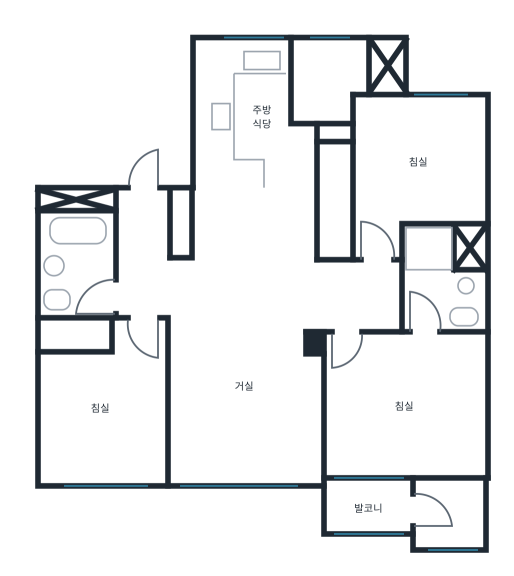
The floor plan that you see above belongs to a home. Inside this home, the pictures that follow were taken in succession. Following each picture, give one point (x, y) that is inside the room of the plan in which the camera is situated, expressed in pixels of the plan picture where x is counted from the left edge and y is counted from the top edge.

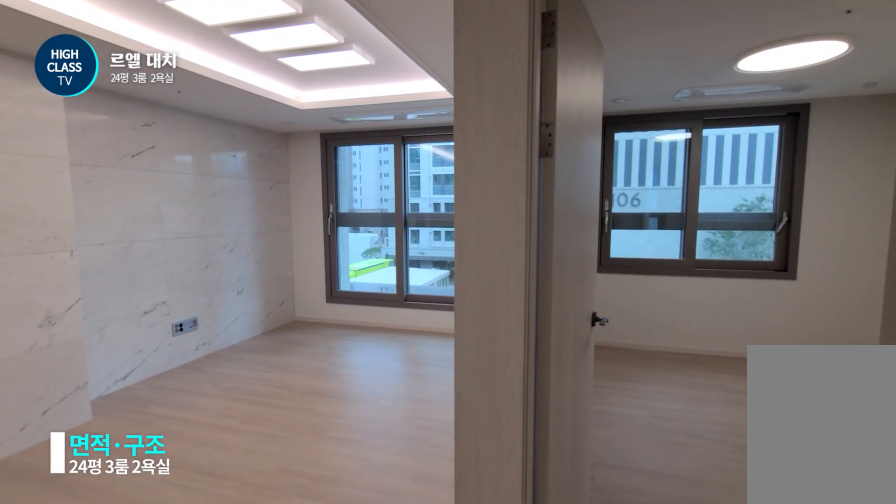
(157, 289)
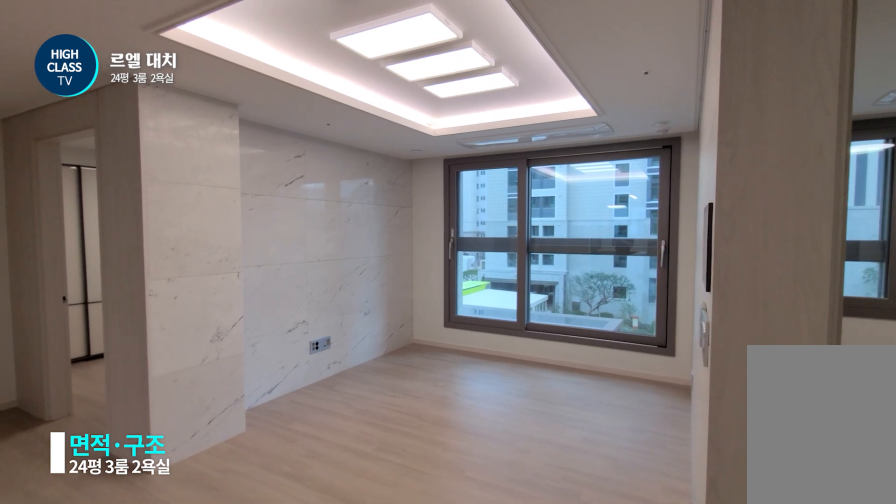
(157, 289)
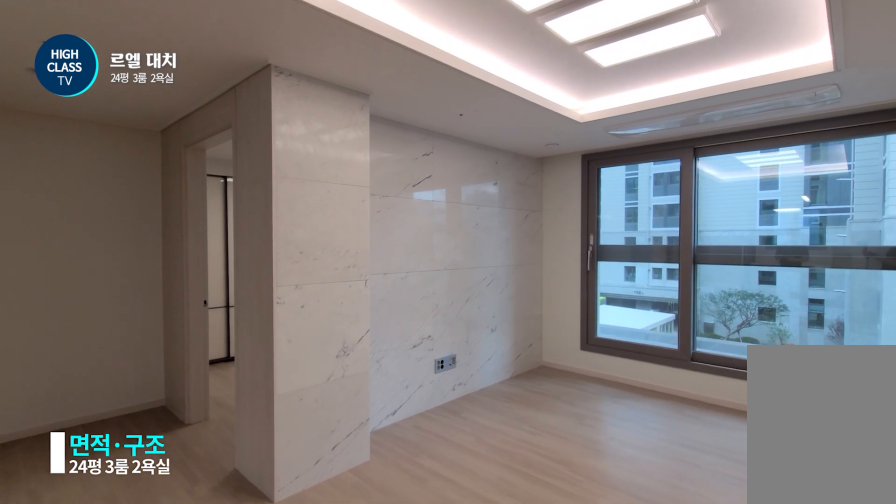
(244, 371)
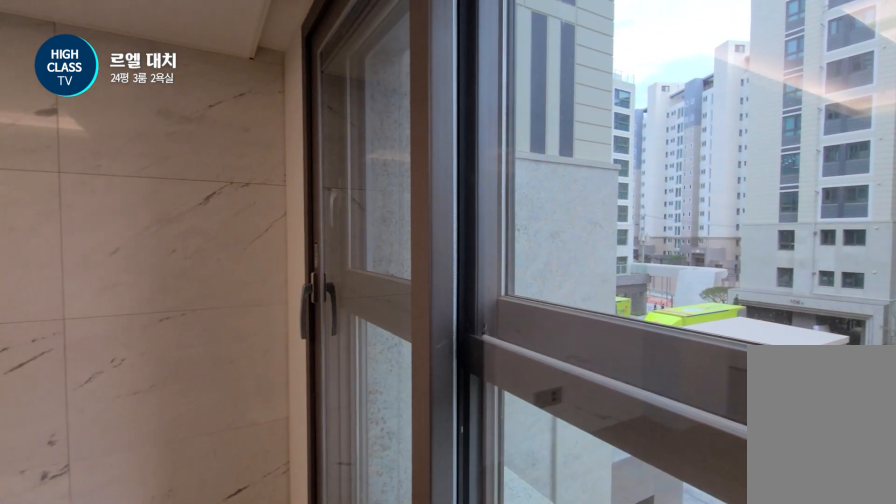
(244, 371)
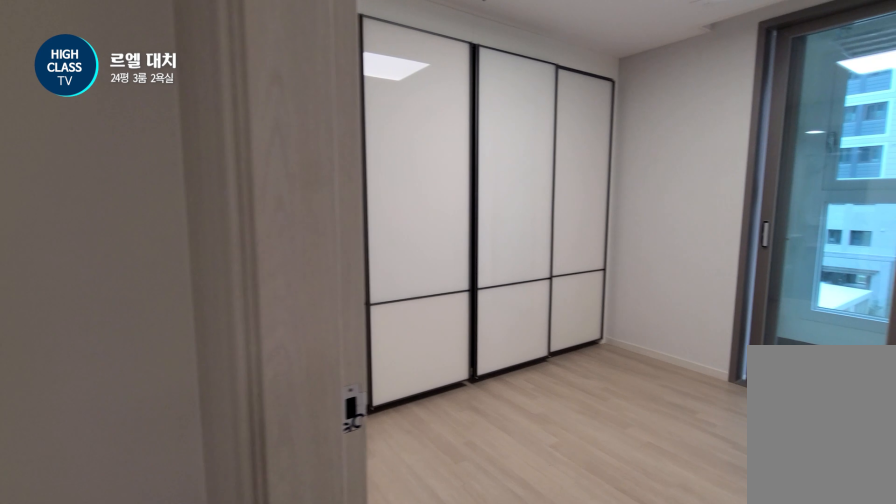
(362, 297)
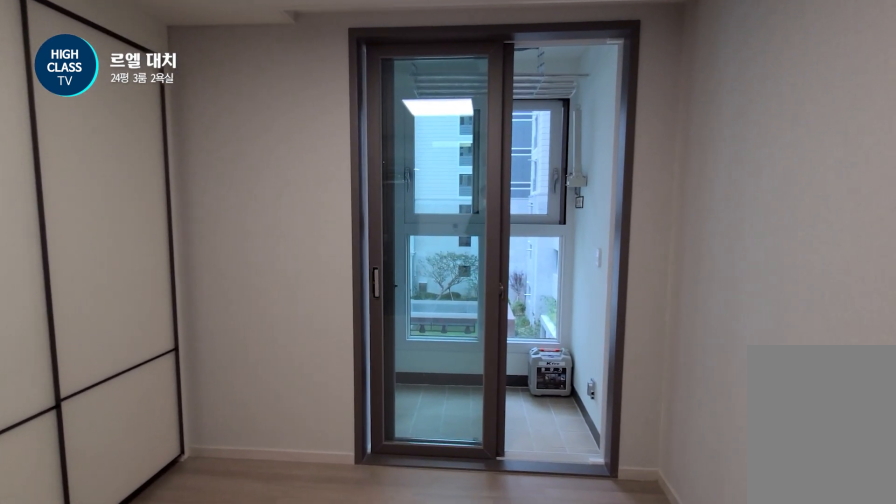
(398, 426)
